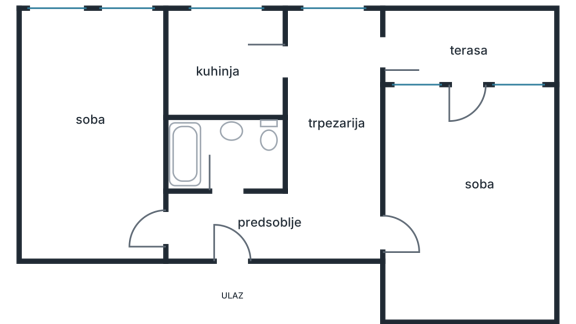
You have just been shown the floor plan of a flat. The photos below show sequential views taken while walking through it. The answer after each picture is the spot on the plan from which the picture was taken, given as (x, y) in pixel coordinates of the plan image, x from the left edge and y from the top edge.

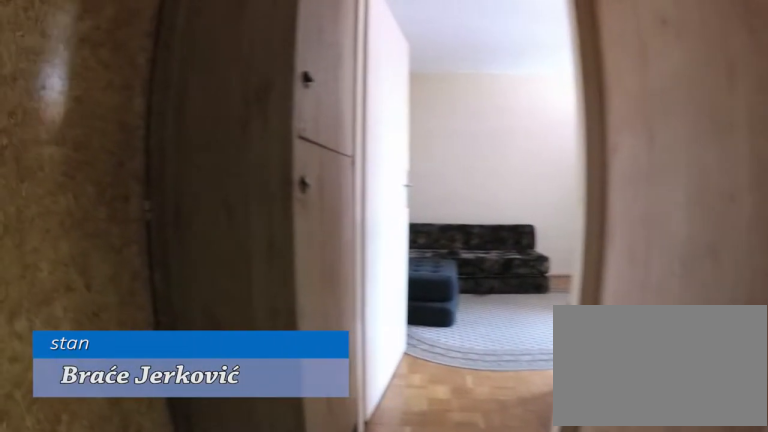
(230, 244)
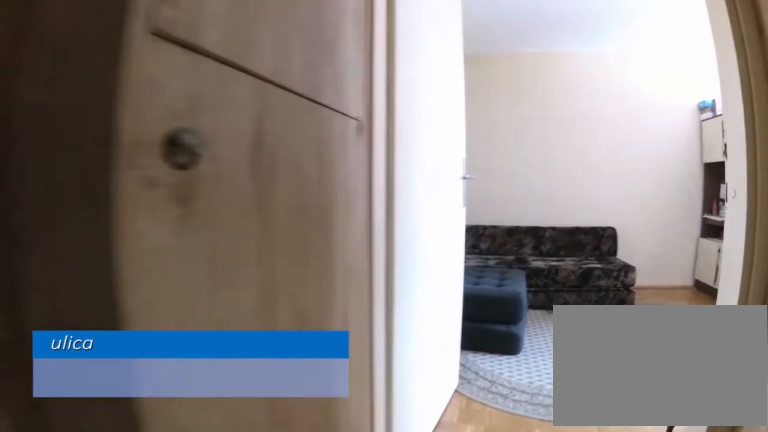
(209, 226)
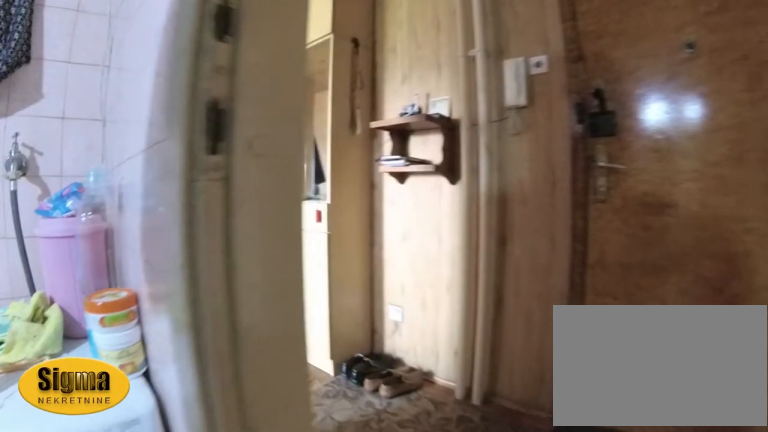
(219, 164)
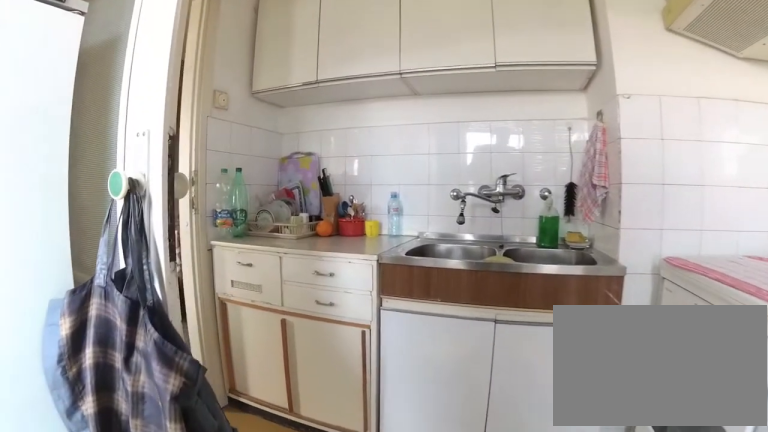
(215, 53)
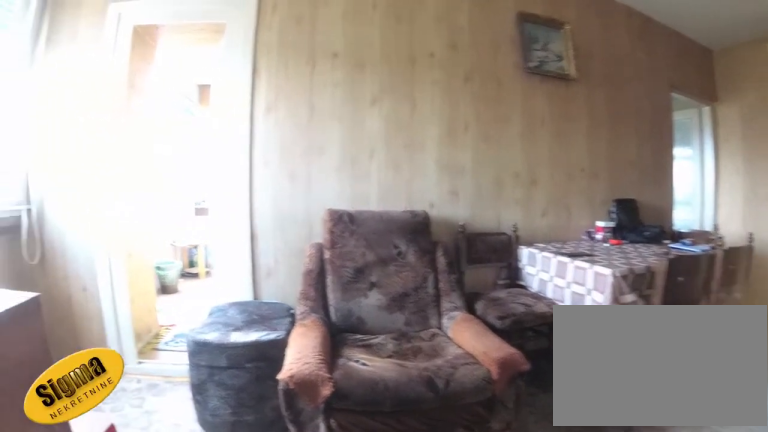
(280, 64)
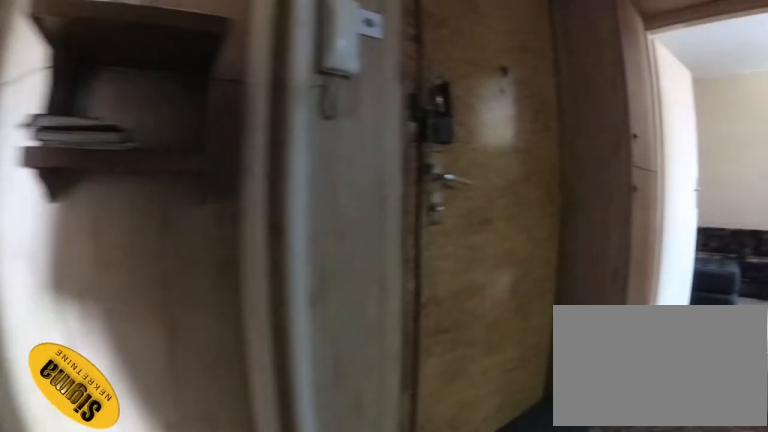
(287, 219)
